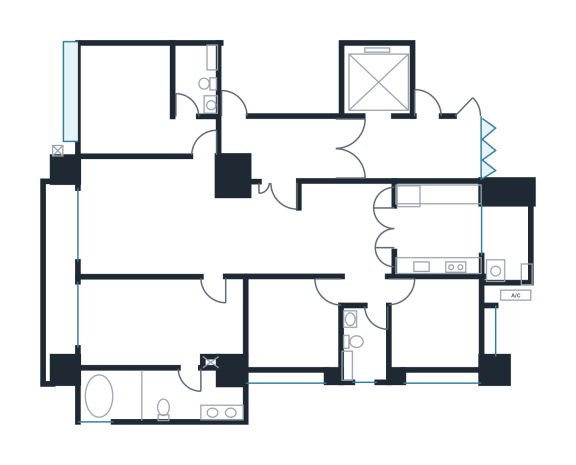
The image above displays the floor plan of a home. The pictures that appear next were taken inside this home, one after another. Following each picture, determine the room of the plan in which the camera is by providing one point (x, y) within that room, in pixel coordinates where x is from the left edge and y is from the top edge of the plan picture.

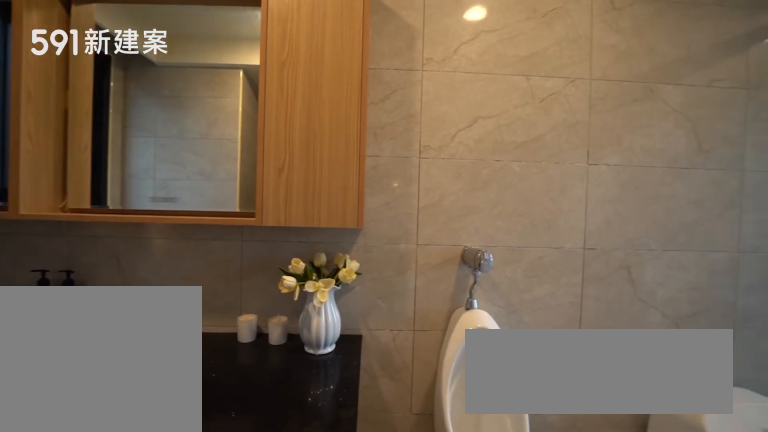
(155, 398)
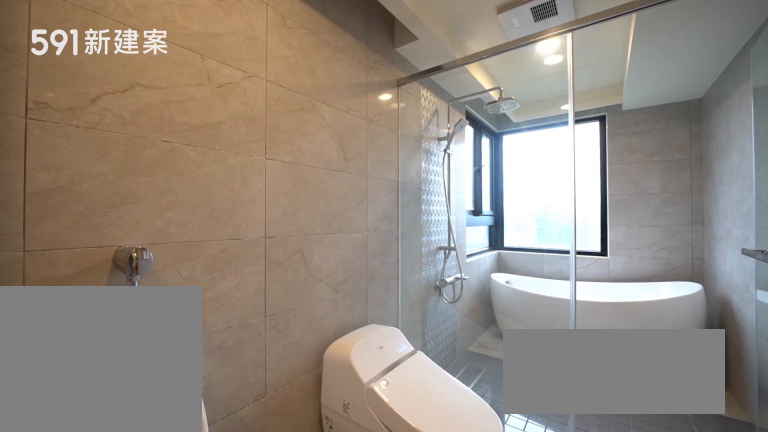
(155, 398)
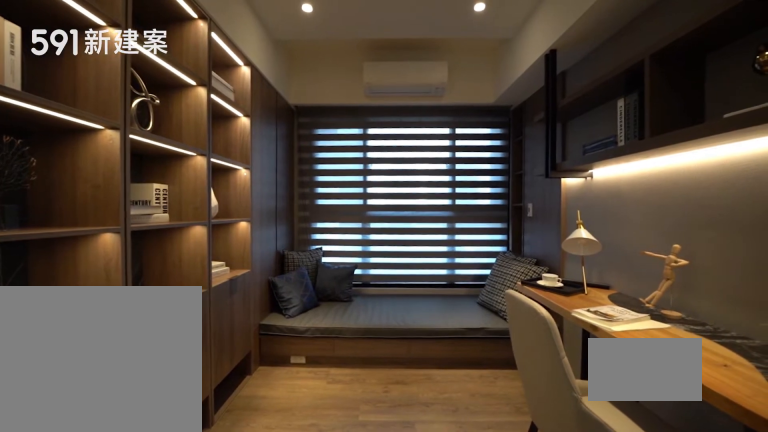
(293, 322)
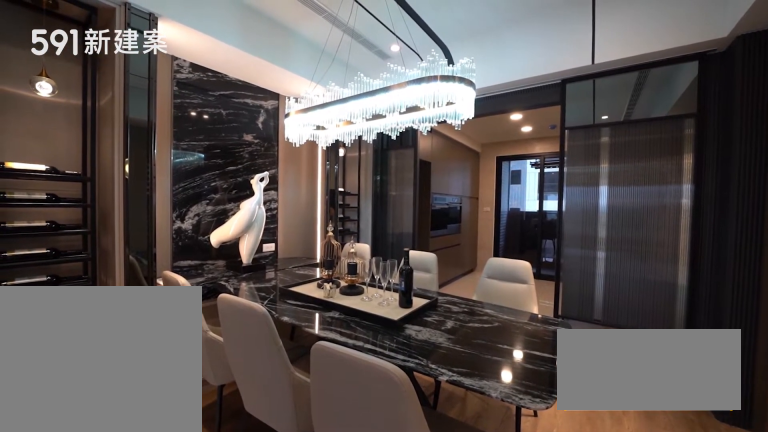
(343, 227)
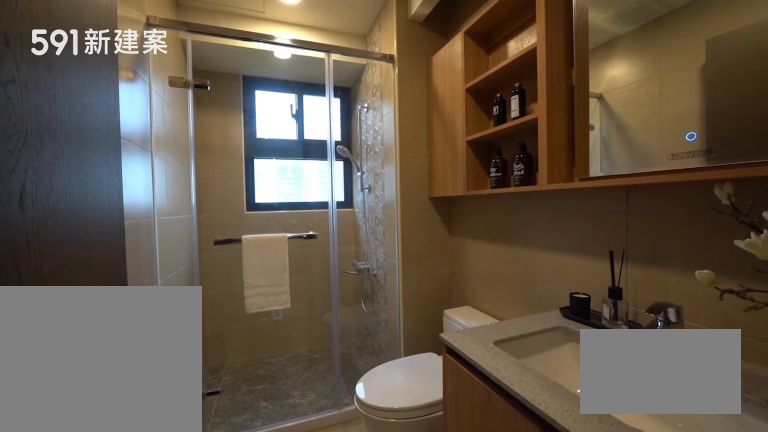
(366, 345)
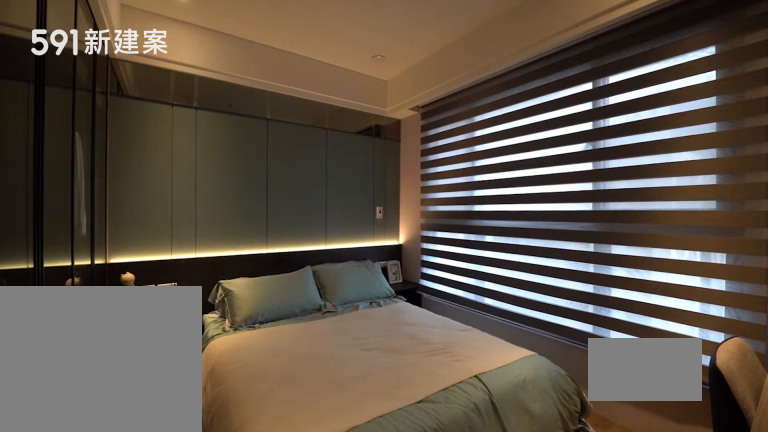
(435, 323)
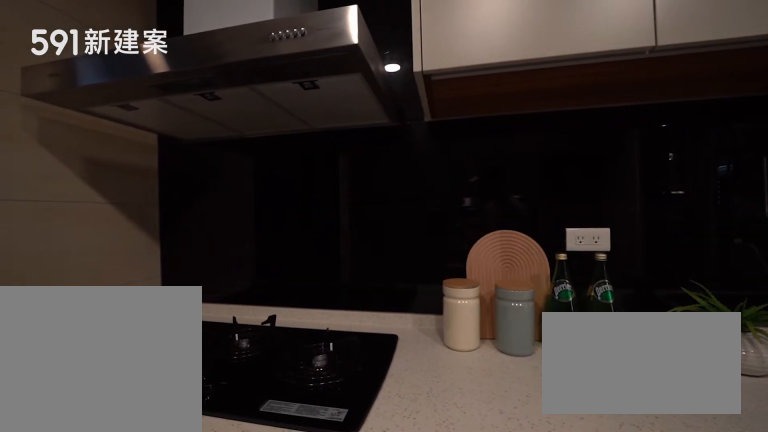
(438, 229)
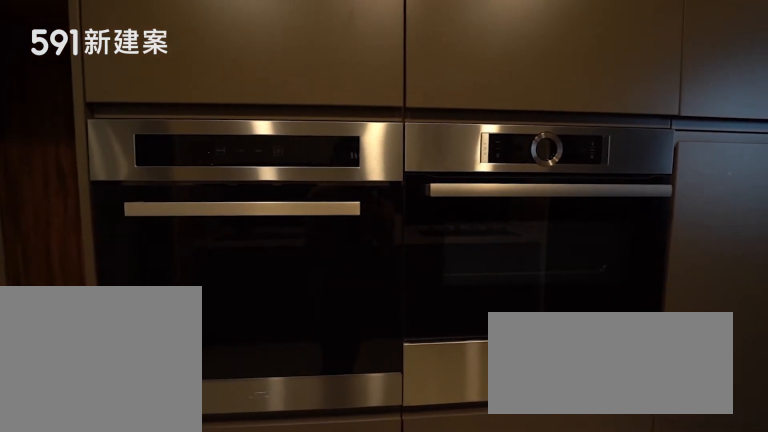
(438, 229)
